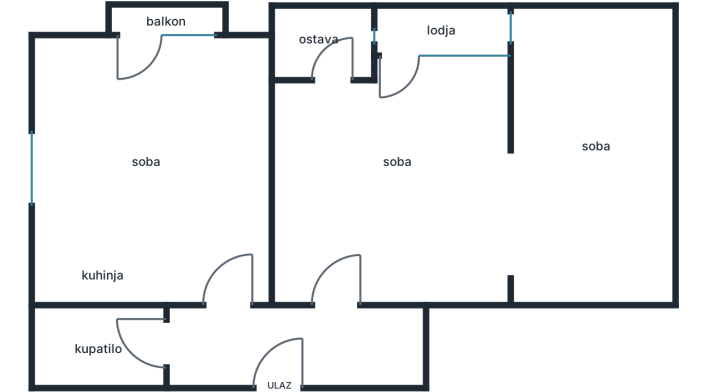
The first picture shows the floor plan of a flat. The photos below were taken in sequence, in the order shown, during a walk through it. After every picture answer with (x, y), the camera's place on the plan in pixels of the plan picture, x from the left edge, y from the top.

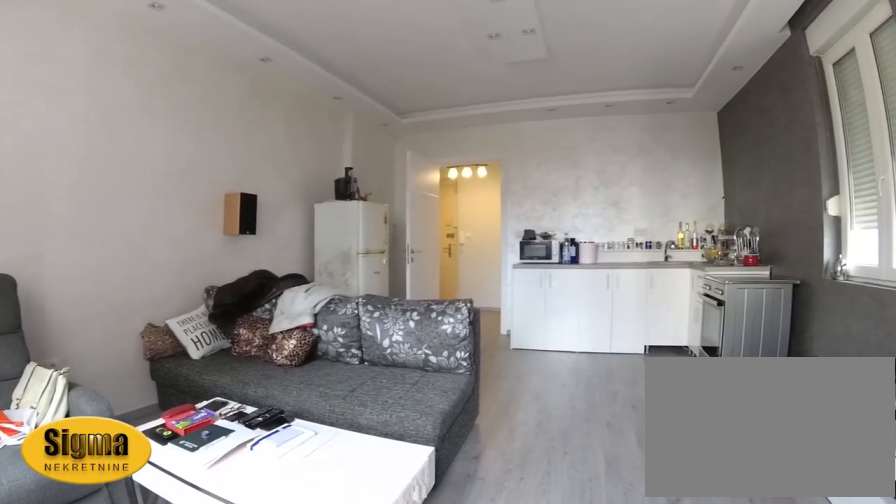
(165, 57)
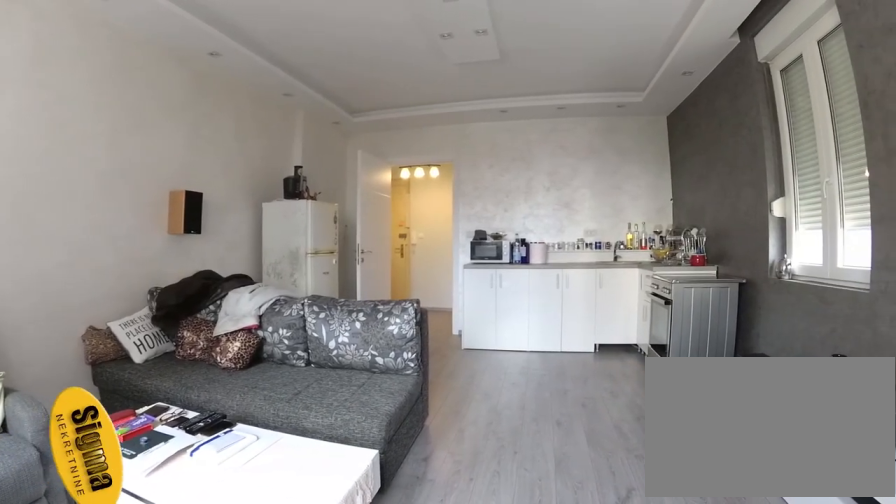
(177, 56)
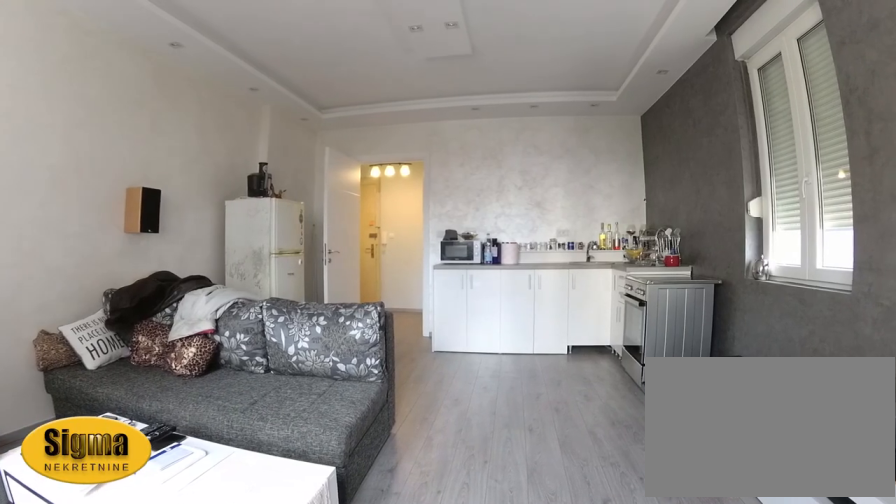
(177, 56)
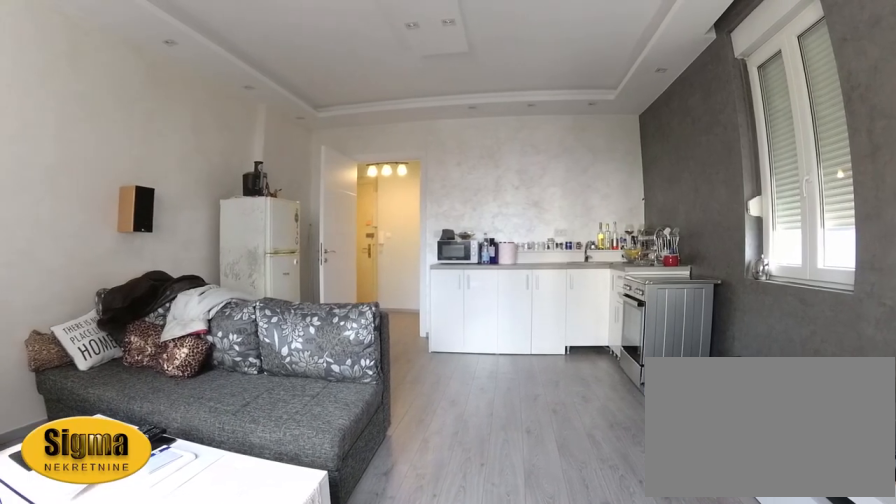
(177, 56)
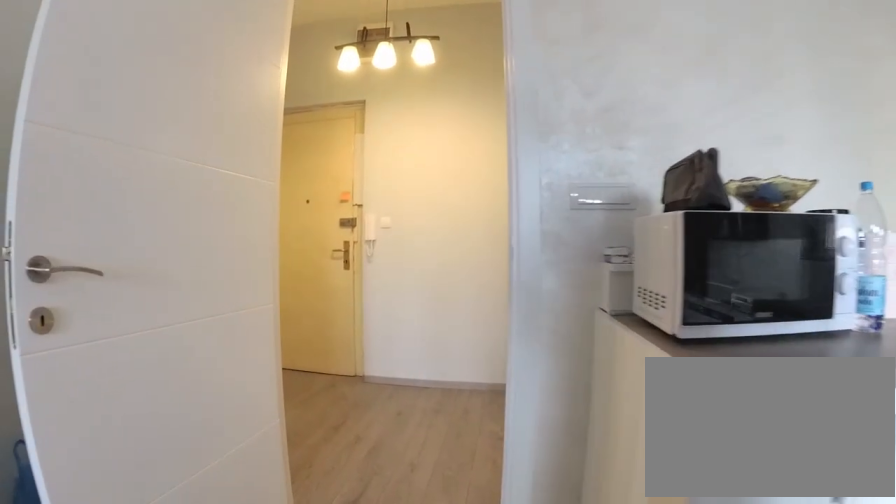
(196, 214)
